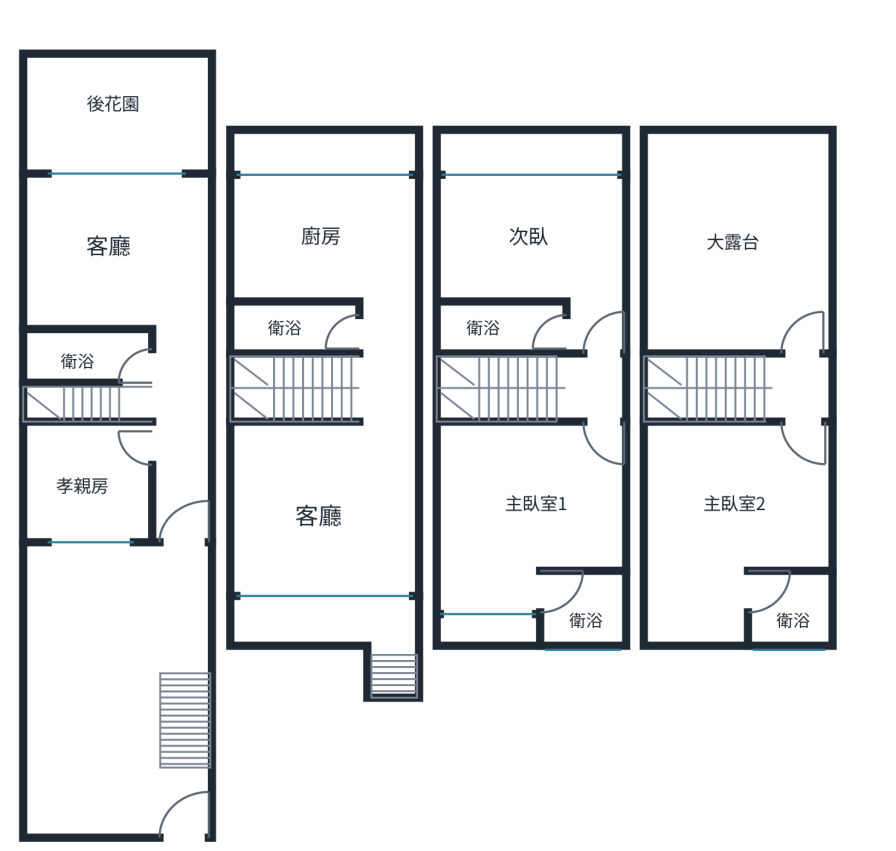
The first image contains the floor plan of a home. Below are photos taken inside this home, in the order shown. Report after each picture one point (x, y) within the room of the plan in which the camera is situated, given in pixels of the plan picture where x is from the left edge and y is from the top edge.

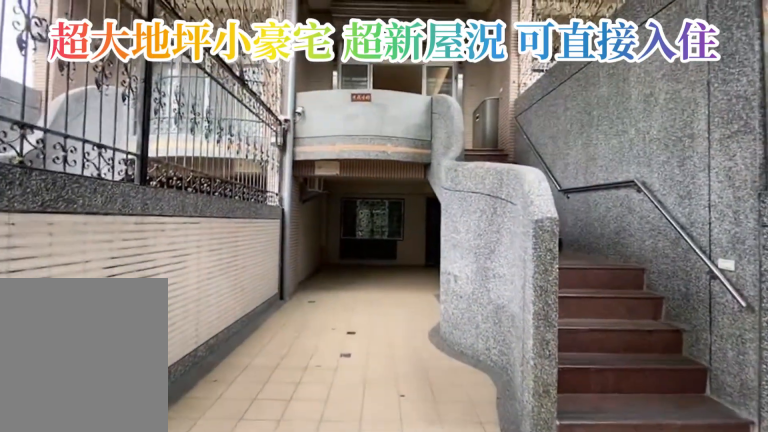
(94, 761)
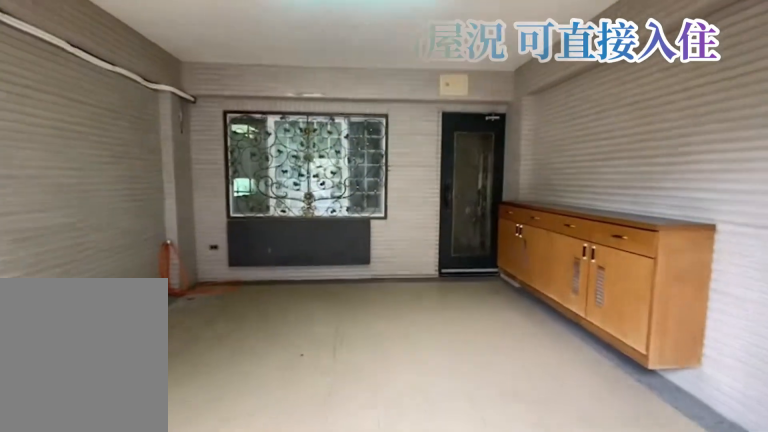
(95, 761)
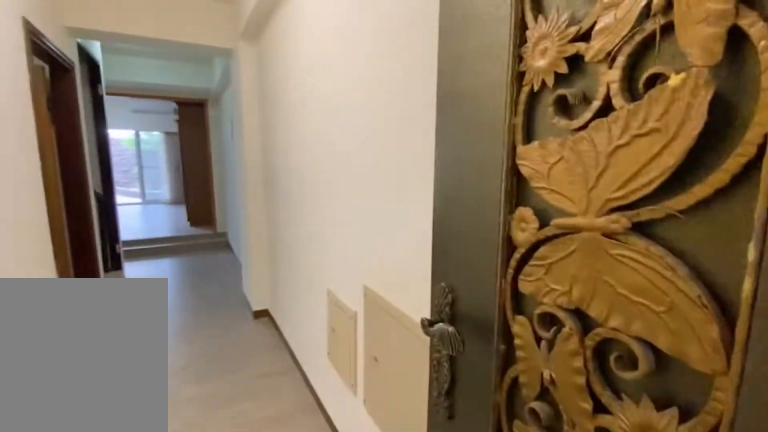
(179, 418)
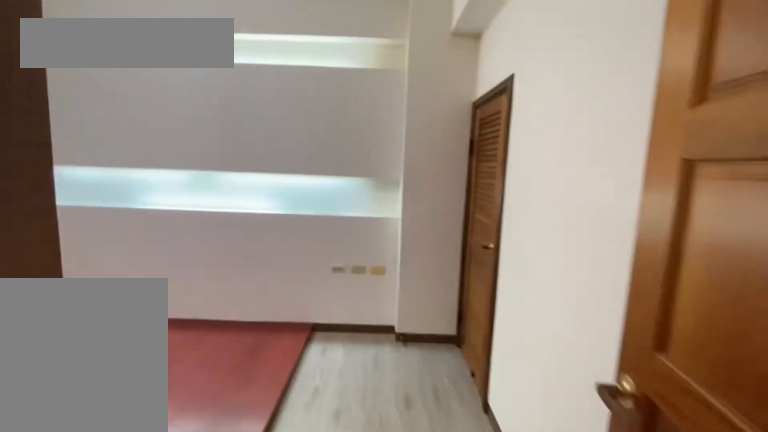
(95, 486)
